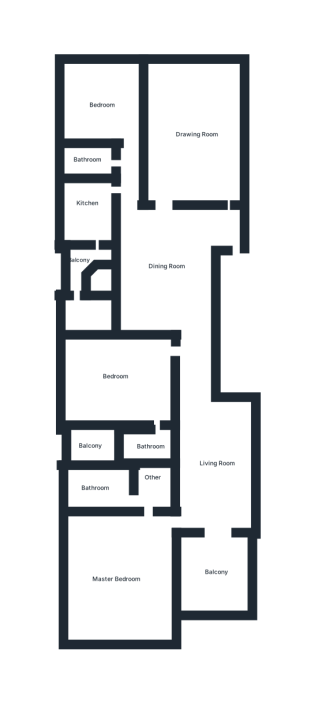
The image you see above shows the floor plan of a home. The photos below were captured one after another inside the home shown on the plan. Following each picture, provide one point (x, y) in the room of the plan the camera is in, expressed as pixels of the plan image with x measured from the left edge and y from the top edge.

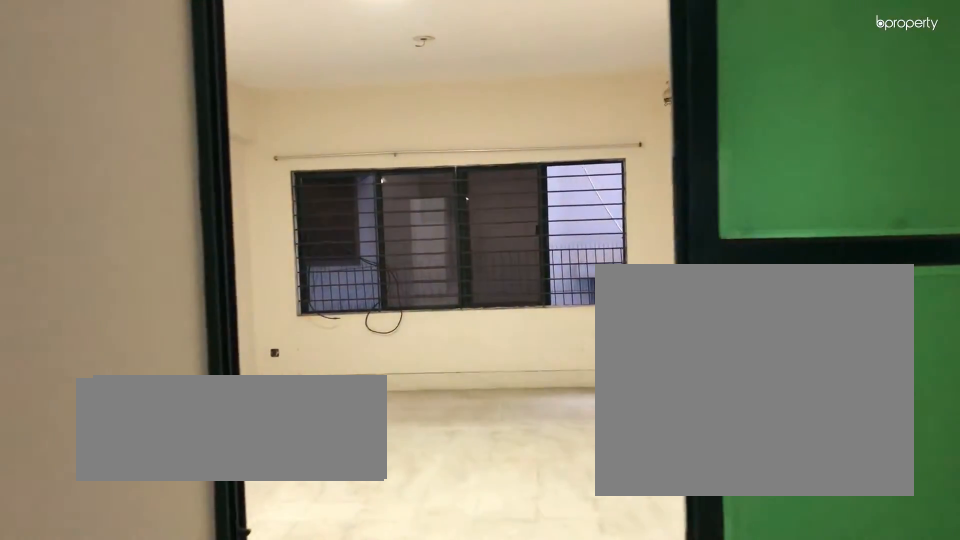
(185, 136)
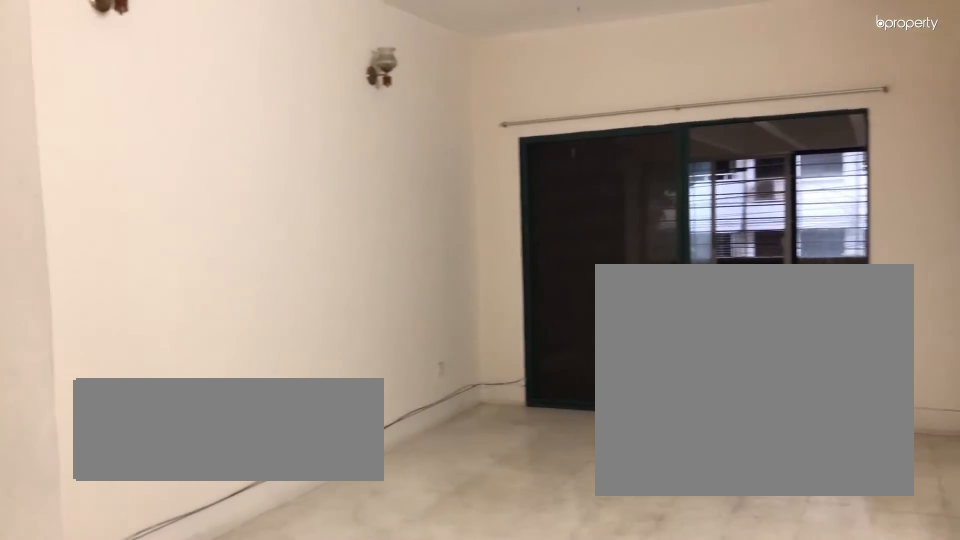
(219, 465)
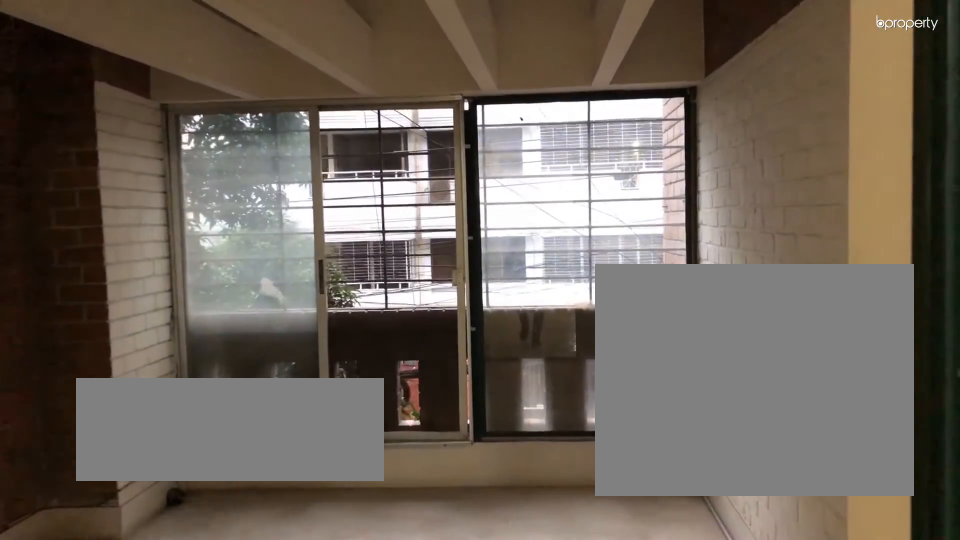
(214, 572)
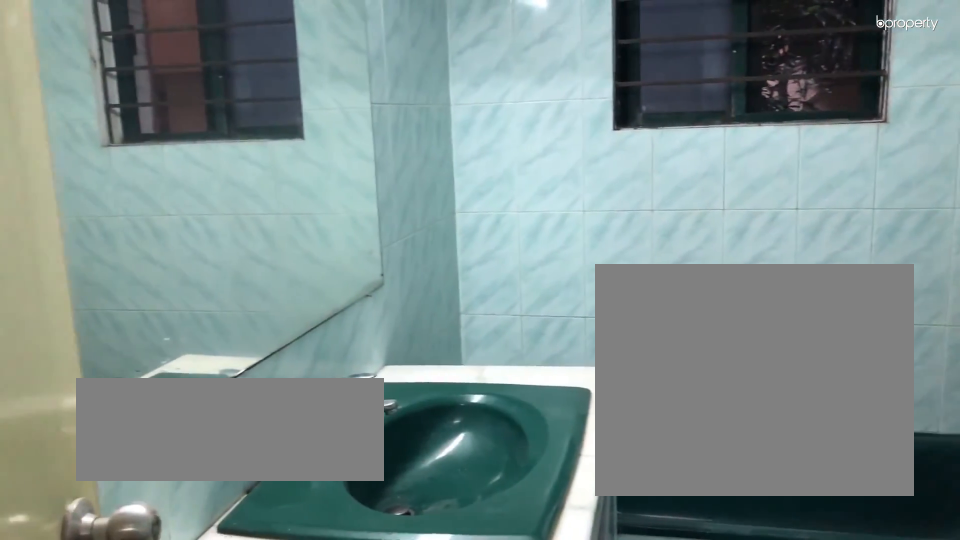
(97, 487)
